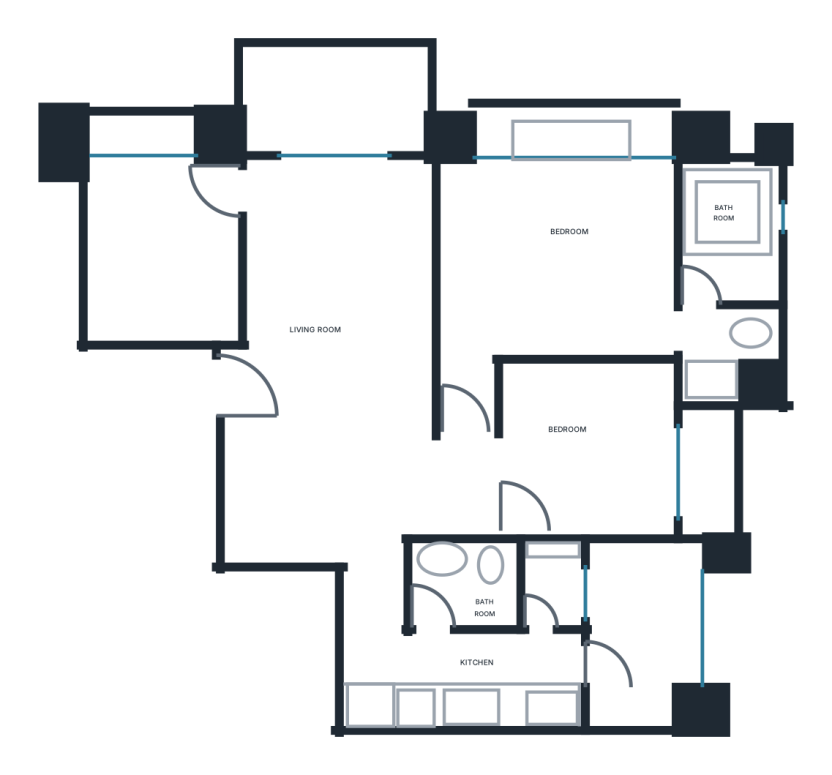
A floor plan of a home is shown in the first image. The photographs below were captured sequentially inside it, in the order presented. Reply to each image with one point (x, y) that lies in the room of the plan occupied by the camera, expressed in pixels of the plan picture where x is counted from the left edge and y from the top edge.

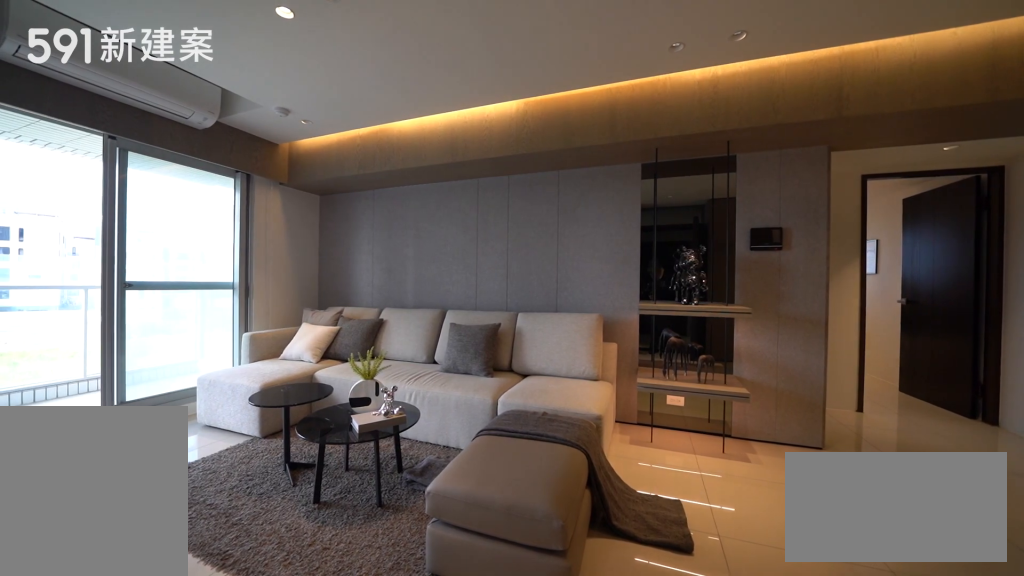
(335, 286)
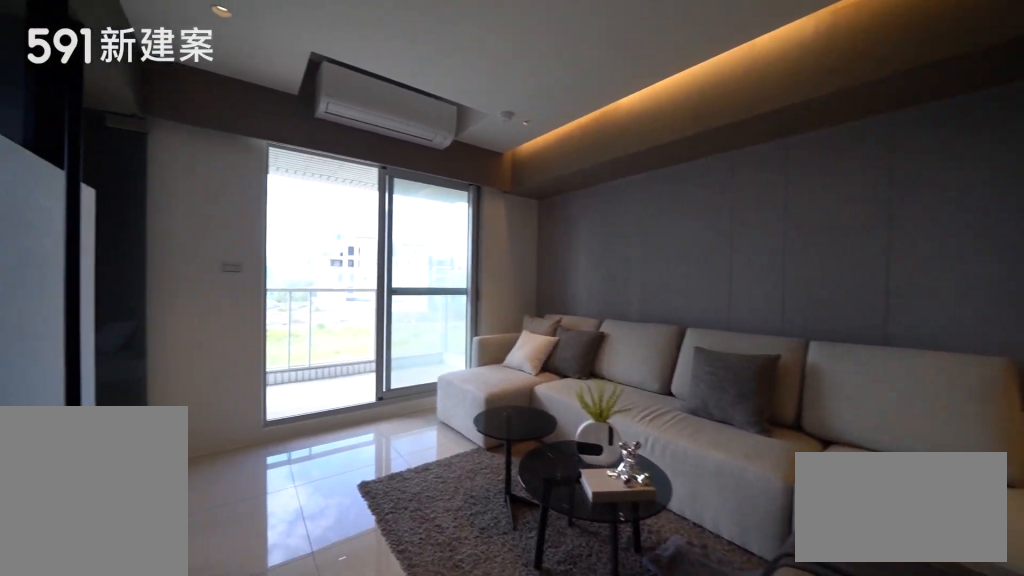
(335, 286)
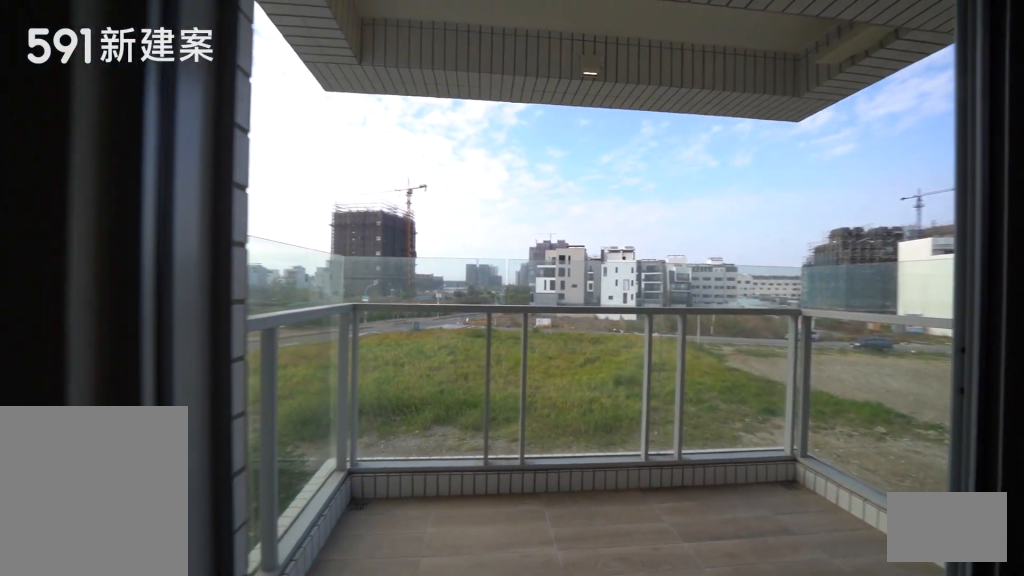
(330, 101)
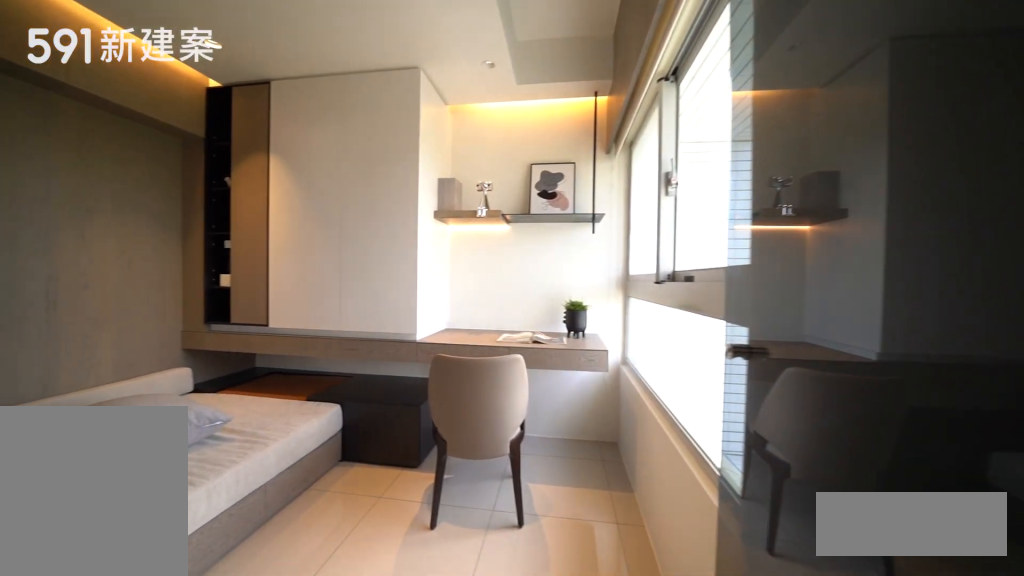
(157, 251)
